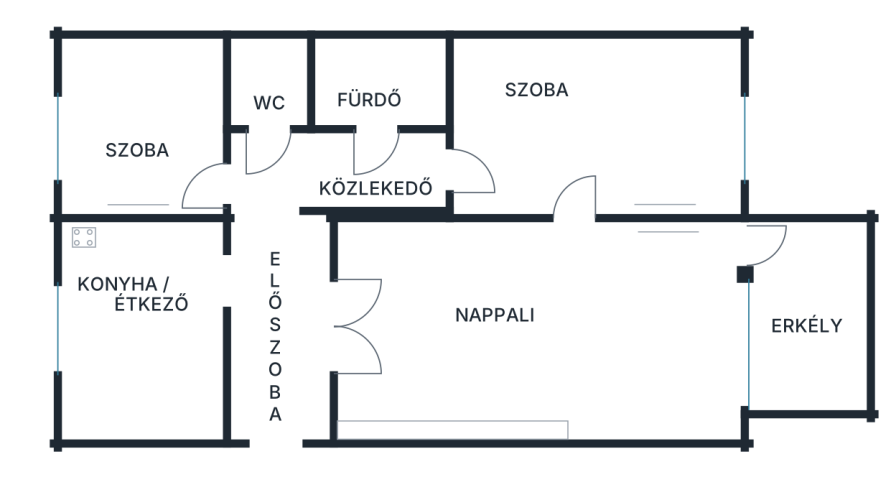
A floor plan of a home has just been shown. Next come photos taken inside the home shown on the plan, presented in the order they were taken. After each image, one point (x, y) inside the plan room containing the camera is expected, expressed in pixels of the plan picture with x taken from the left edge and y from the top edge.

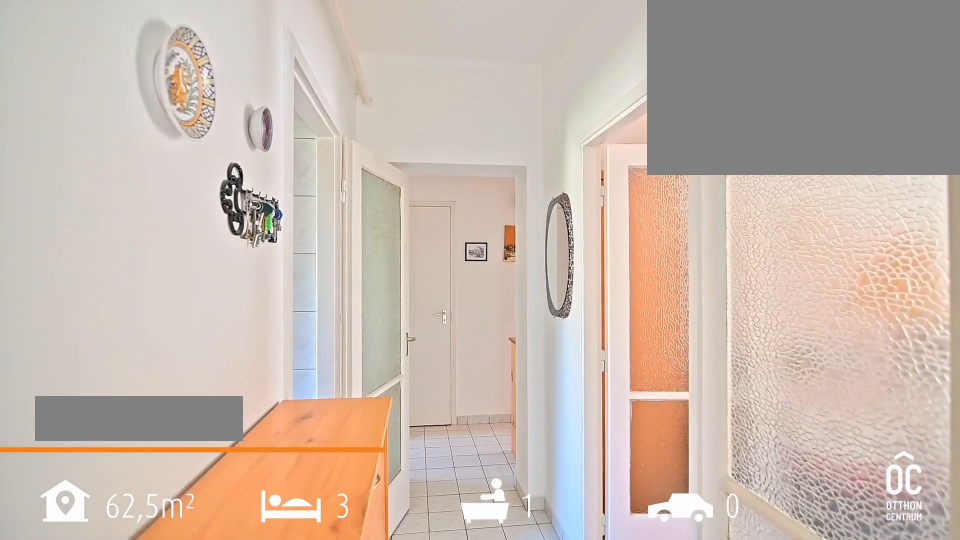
(277, 317)
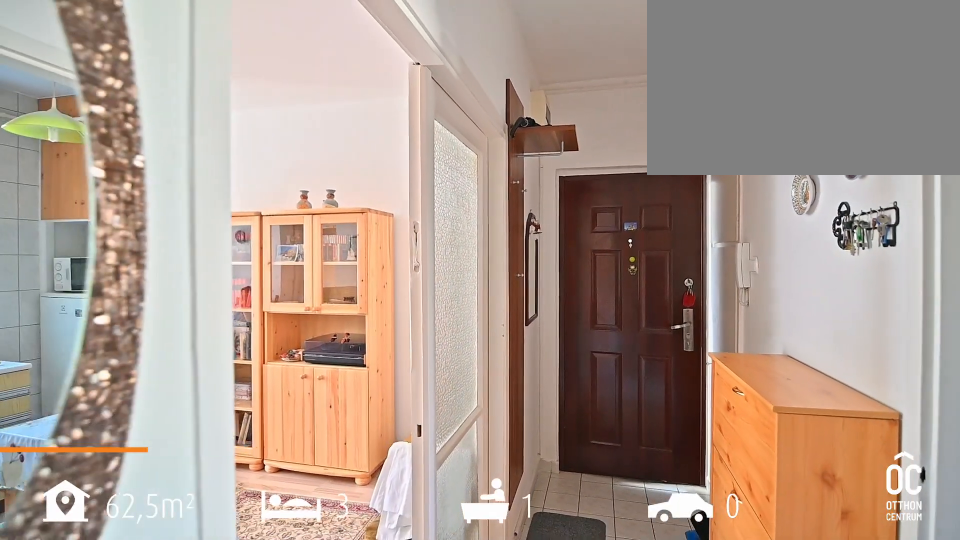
(277, 316)
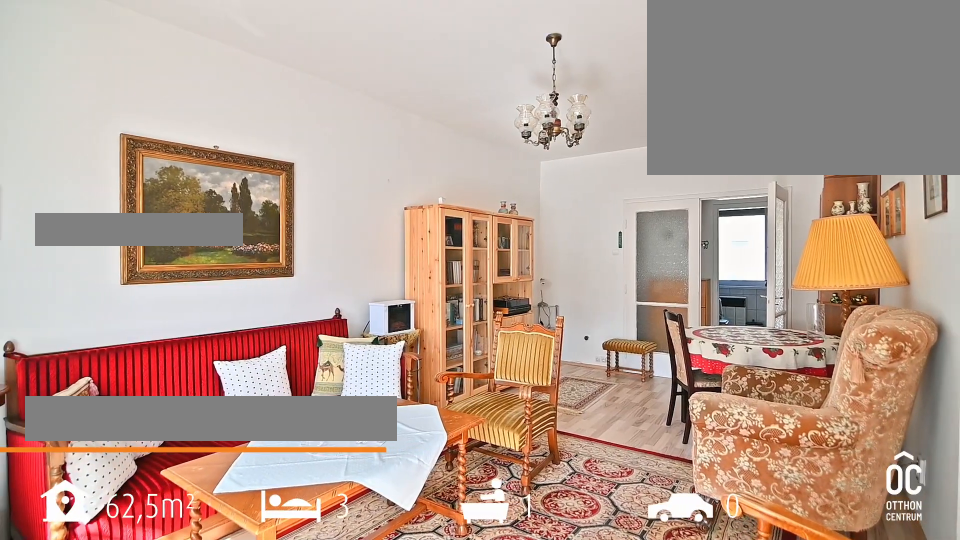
(532, 335)
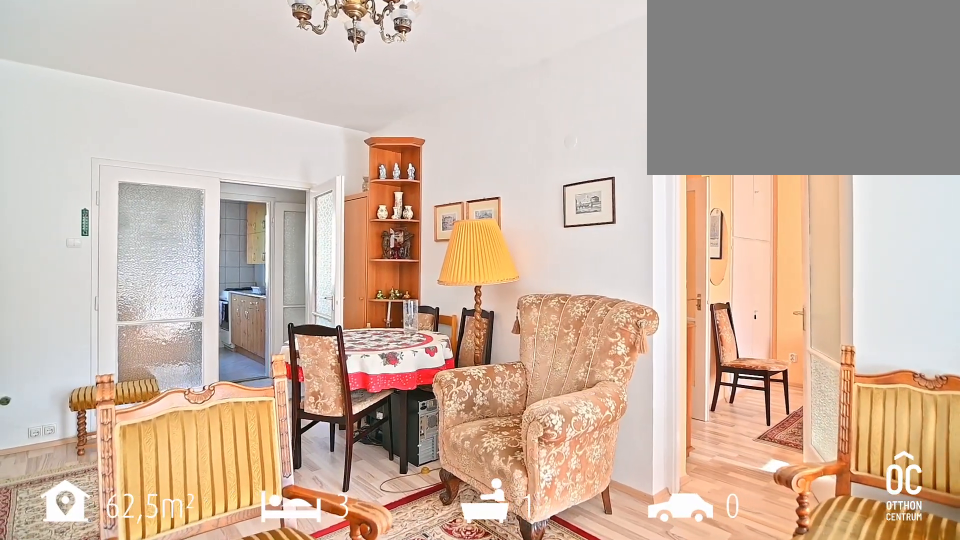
(532, 335)
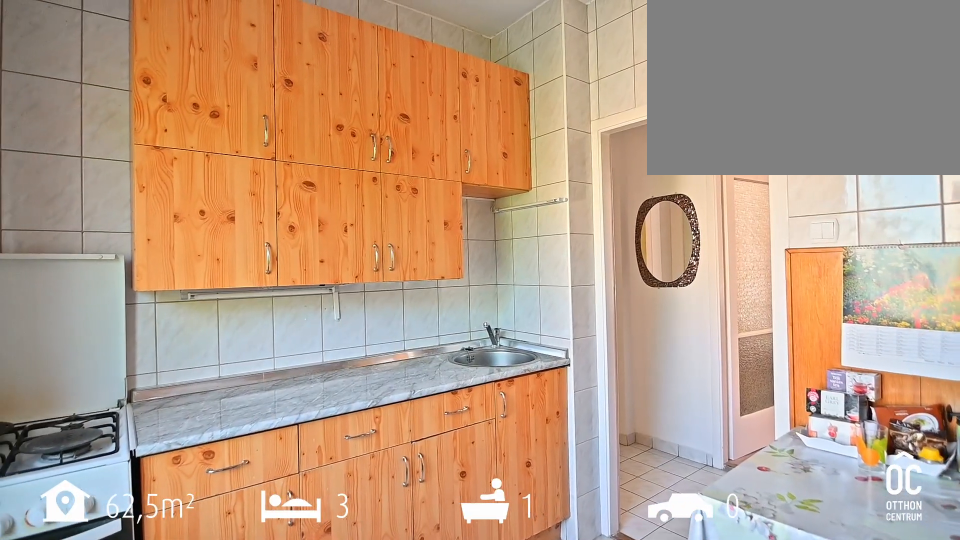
(139, 329)
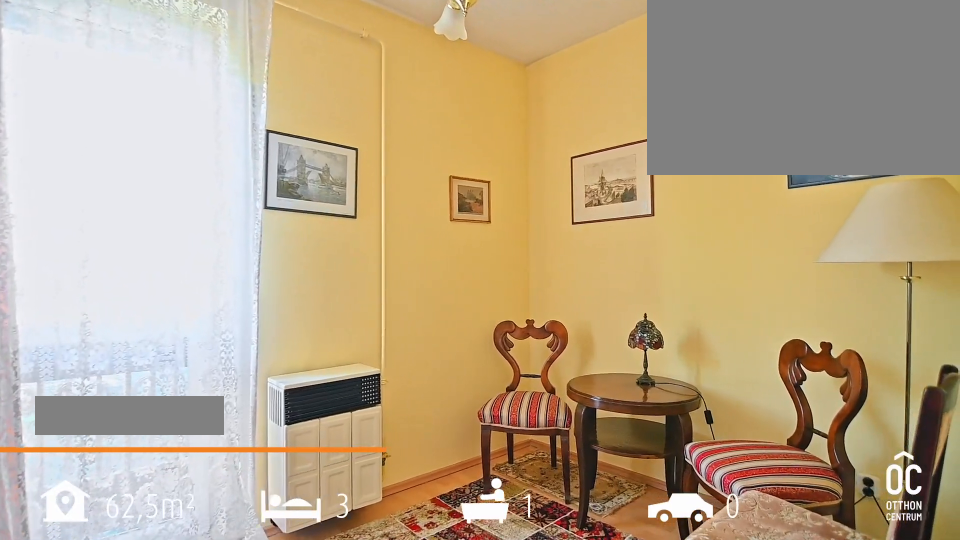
(139, 130)
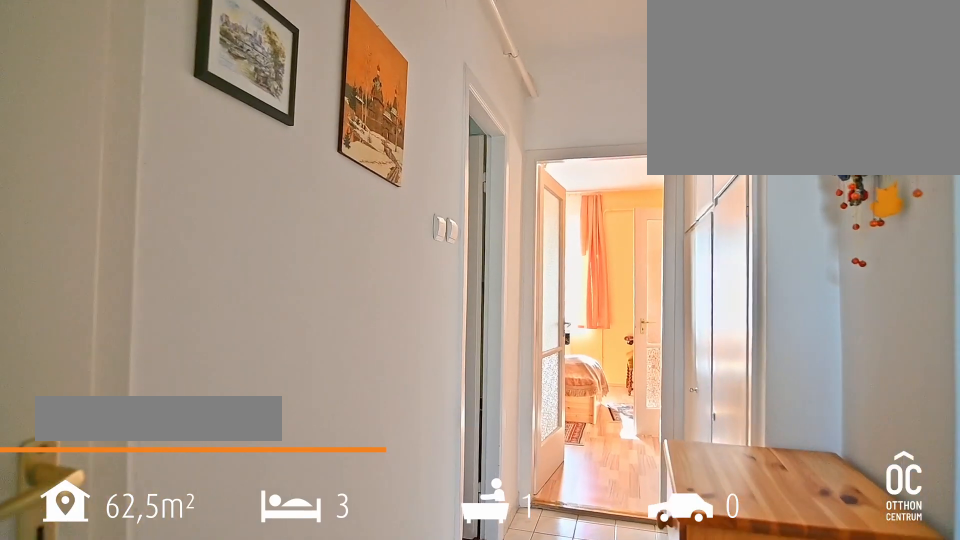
(337, 170)
